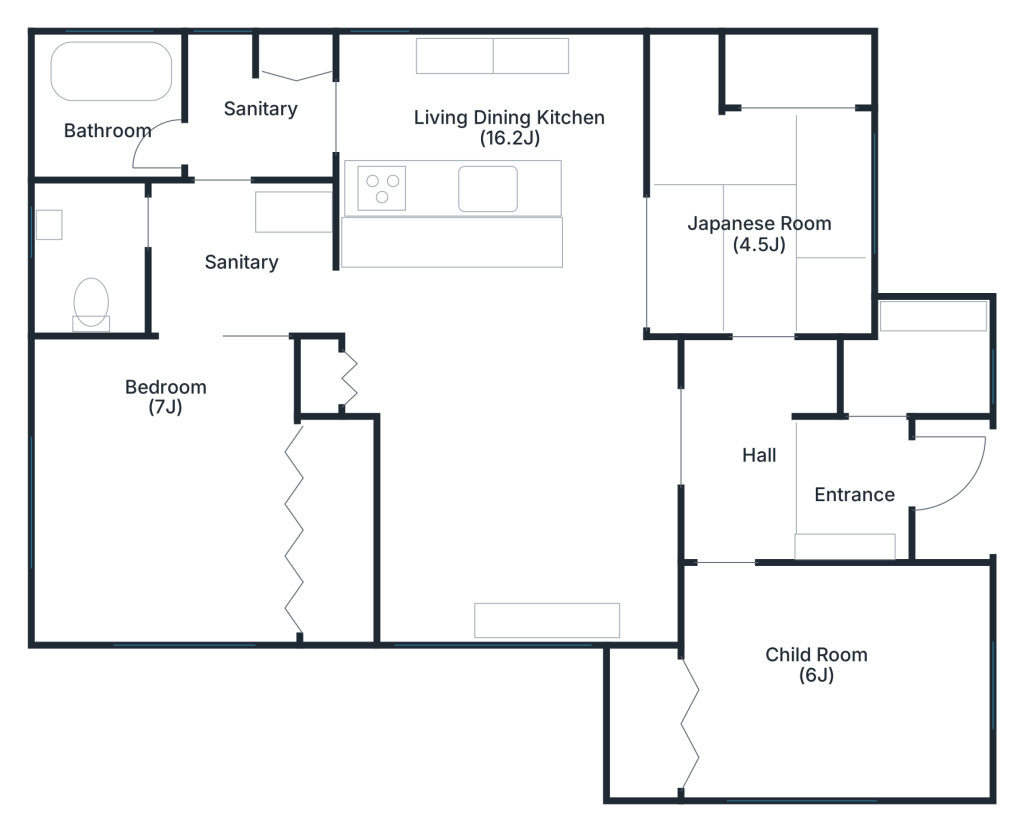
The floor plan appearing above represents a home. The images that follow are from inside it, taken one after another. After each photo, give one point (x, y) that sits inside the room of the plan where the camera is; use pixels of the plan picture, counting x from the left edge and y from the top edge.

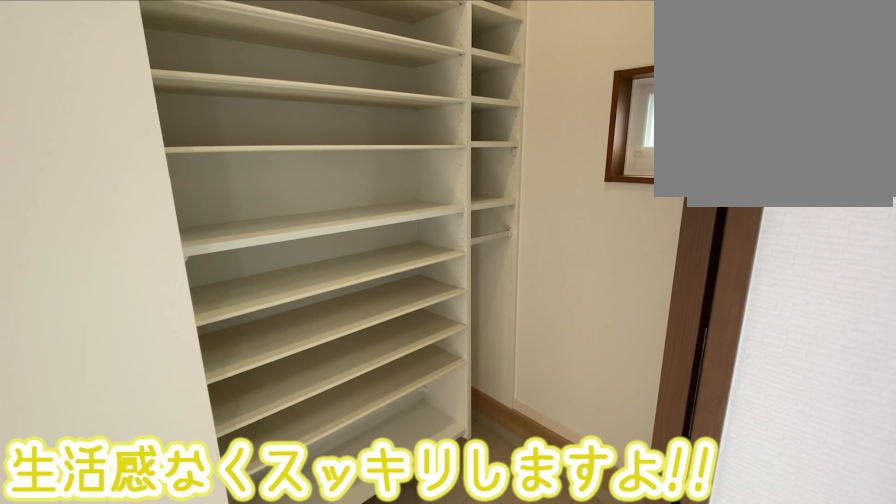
(920, 364)
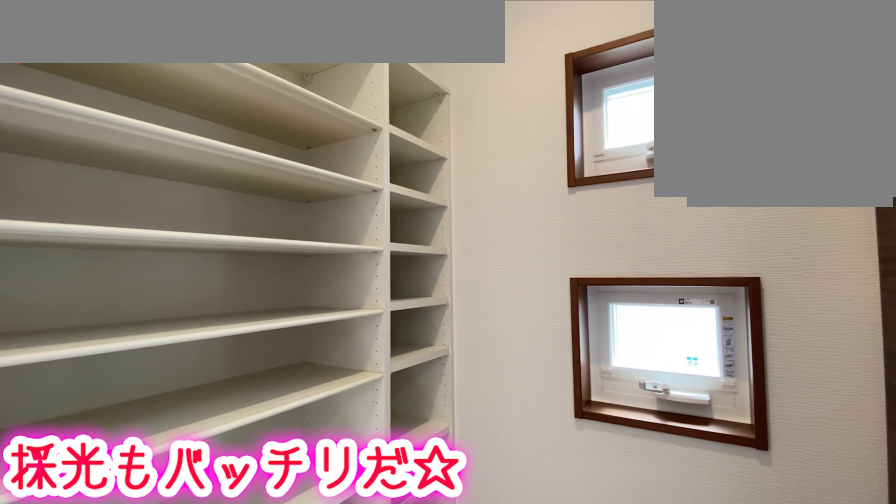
(920, 364)
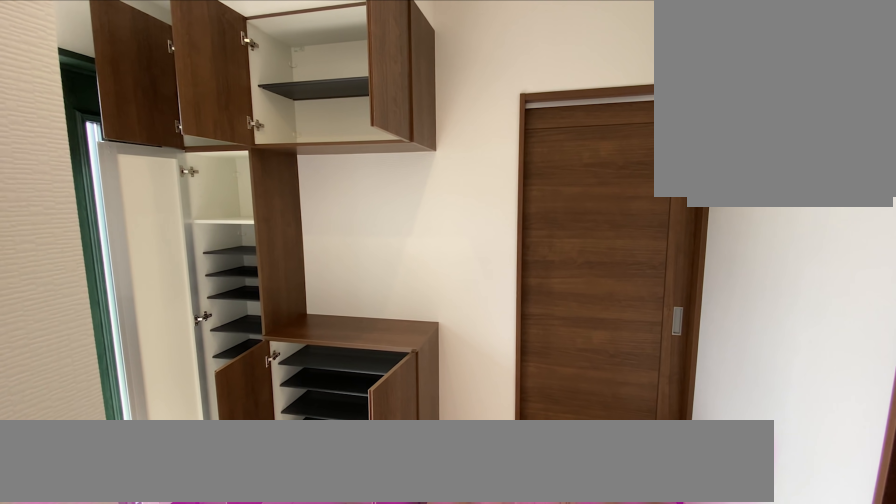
(850, 481)
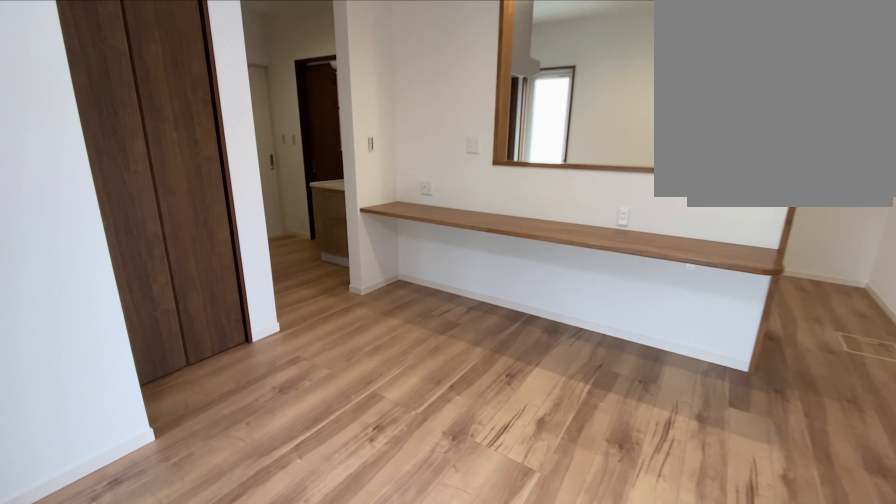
(515, 433)
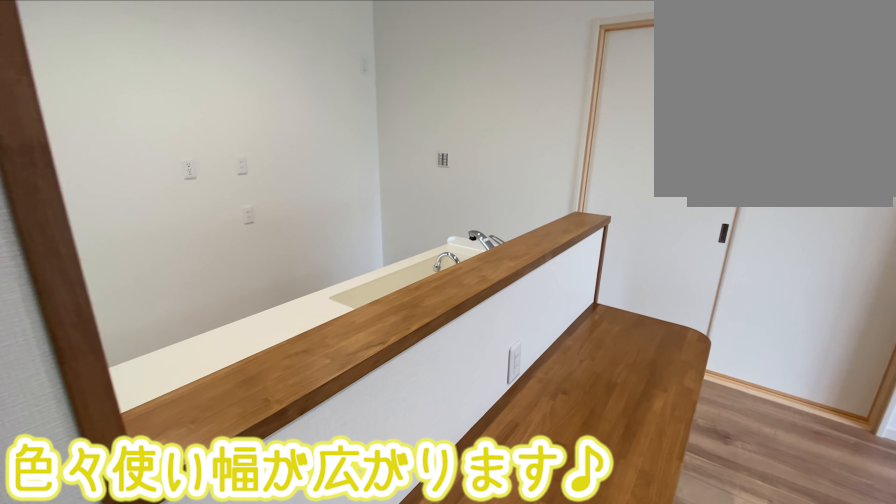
(515, 432)
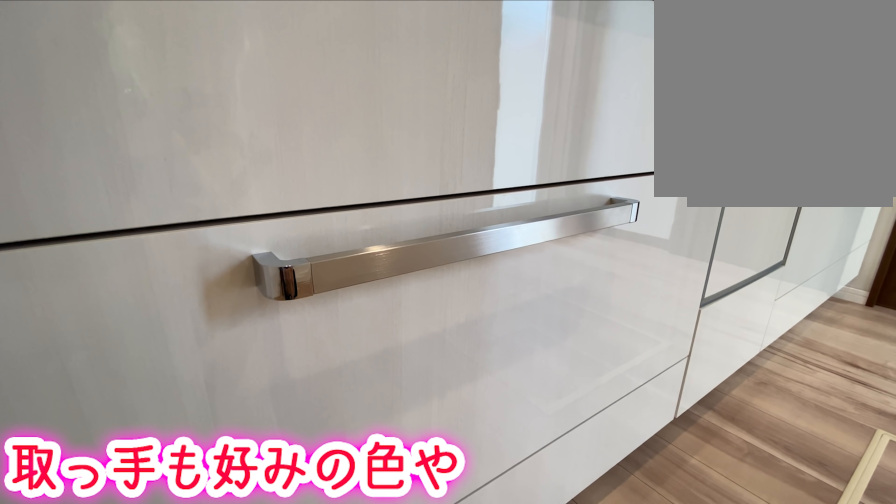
(457, 123)
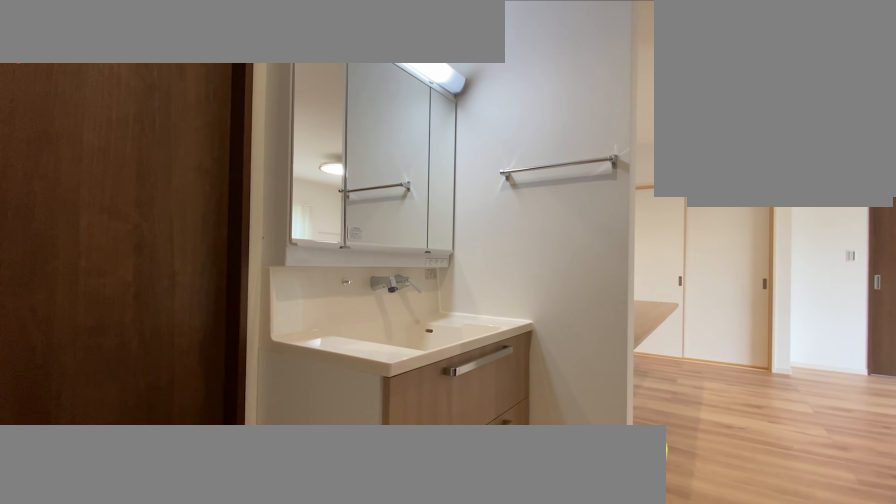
(226, 268)
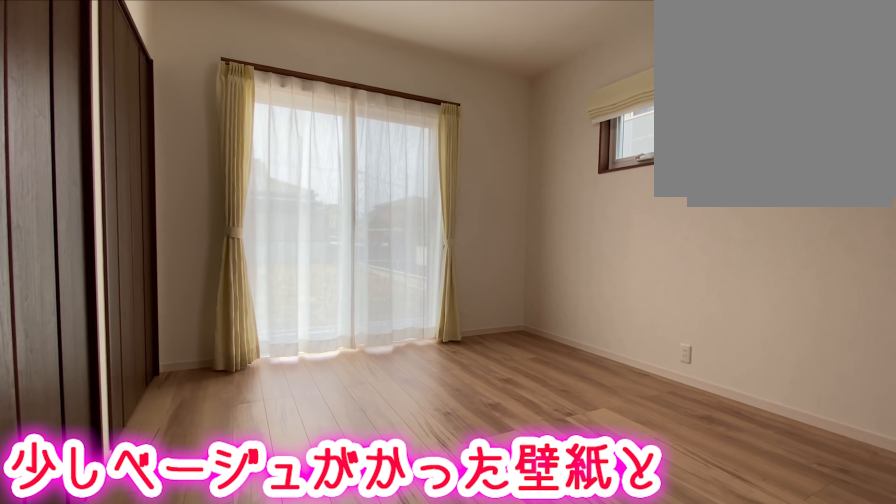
(167, 513)
